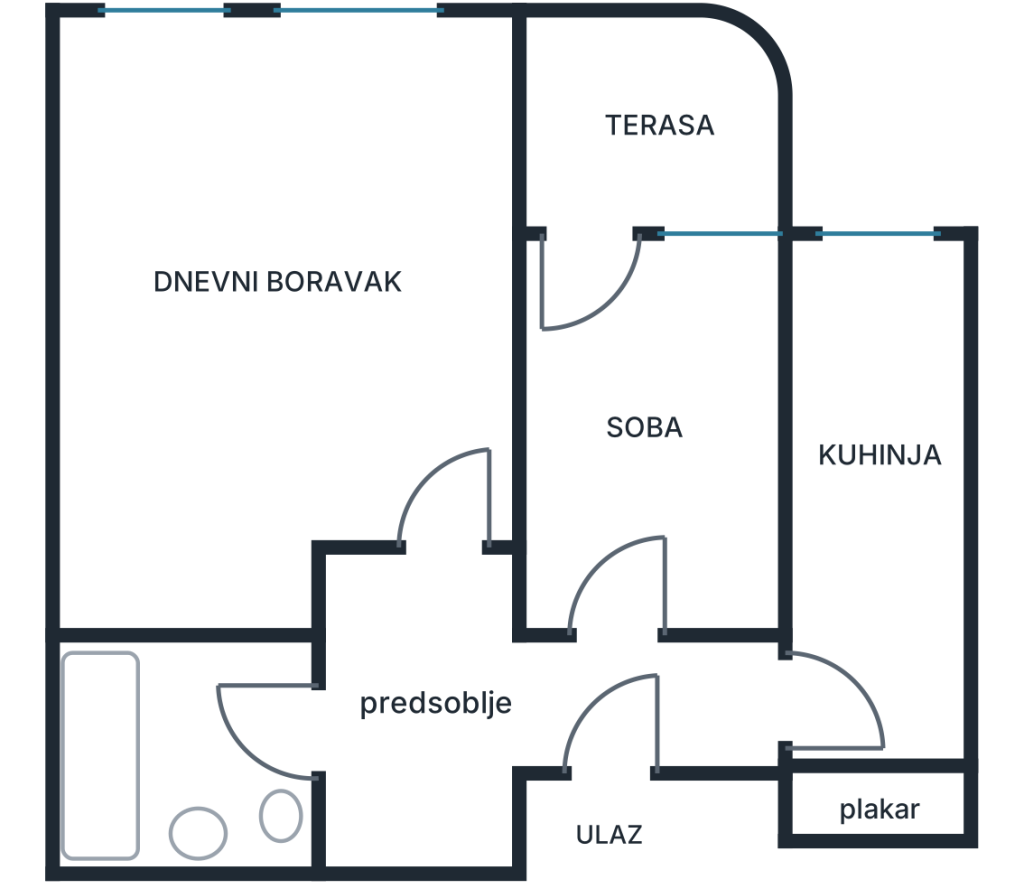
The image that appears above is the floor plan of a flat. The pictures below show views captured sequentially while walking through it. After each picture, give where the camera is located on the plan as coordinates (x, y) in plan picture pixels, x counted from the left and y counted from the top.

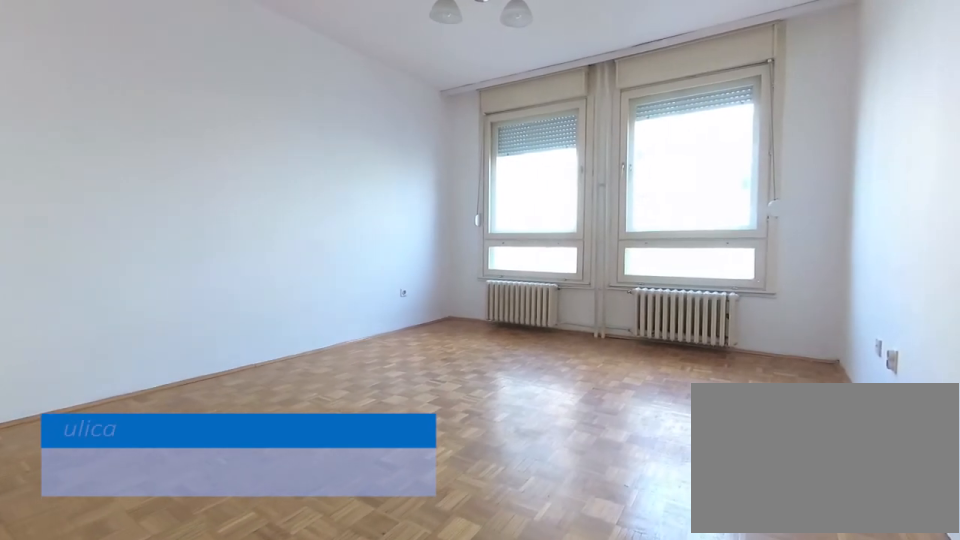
(441, 543)
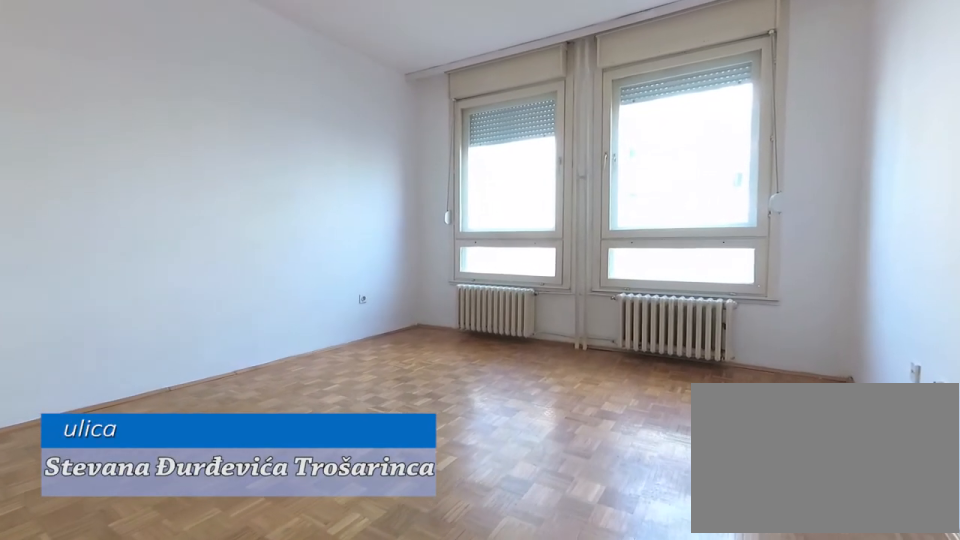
(443, 494)
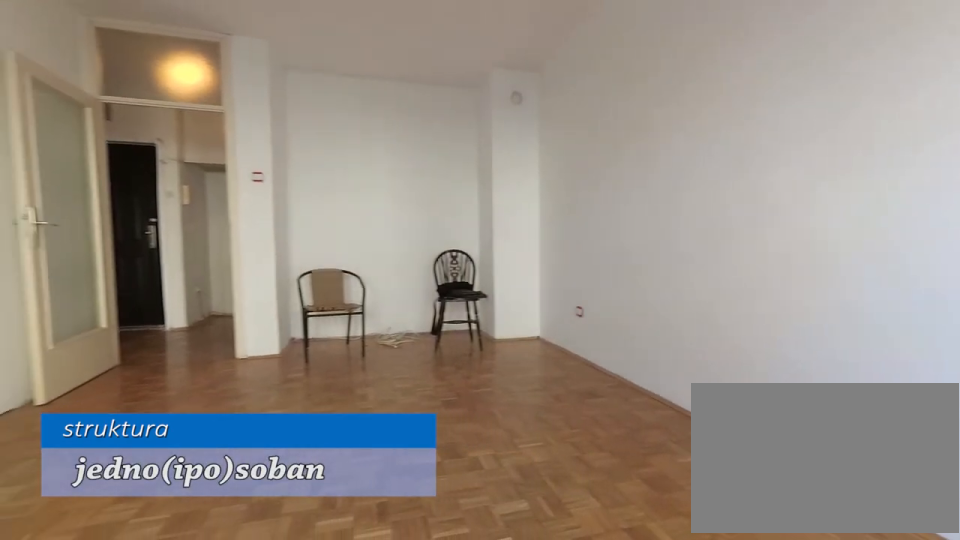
(266, 67)
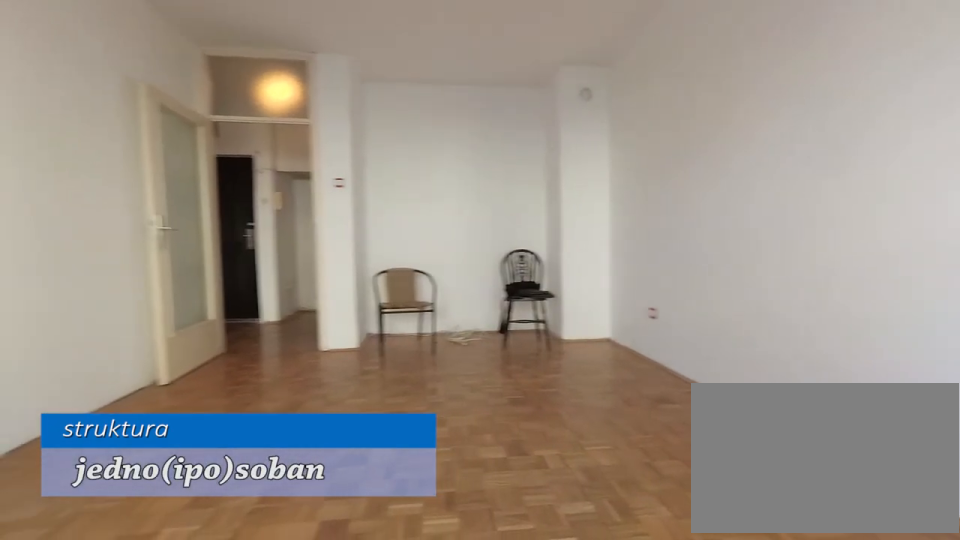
(267, 61)
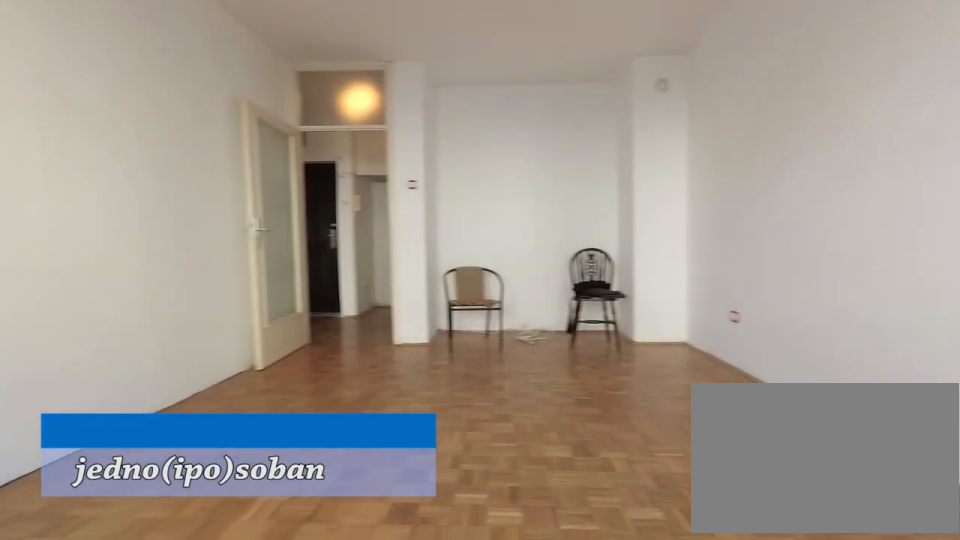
(269, 59)
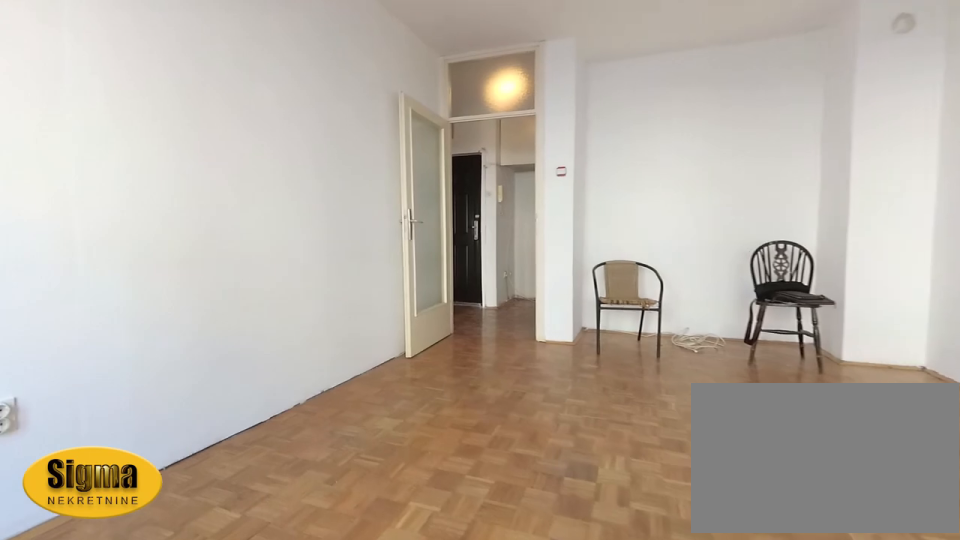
(280, 112)
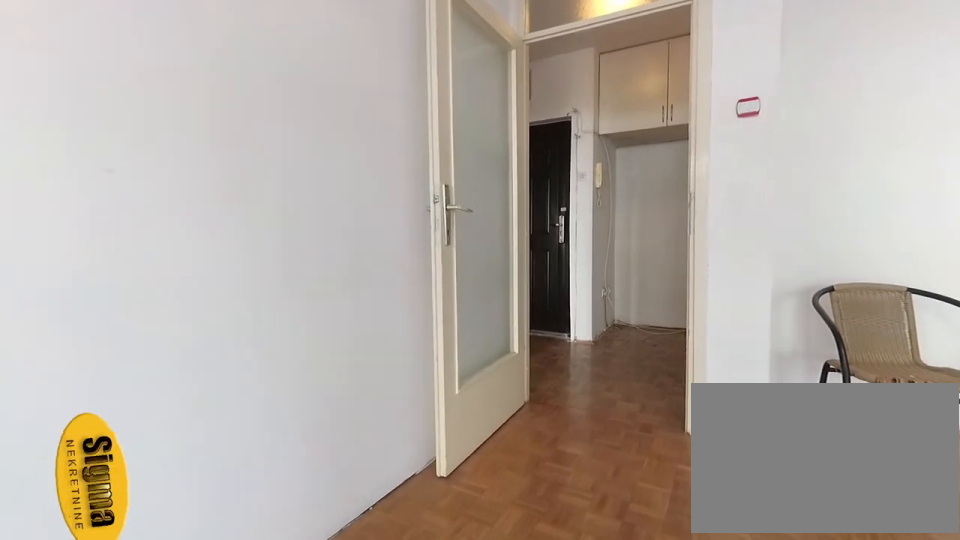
(349, 319)
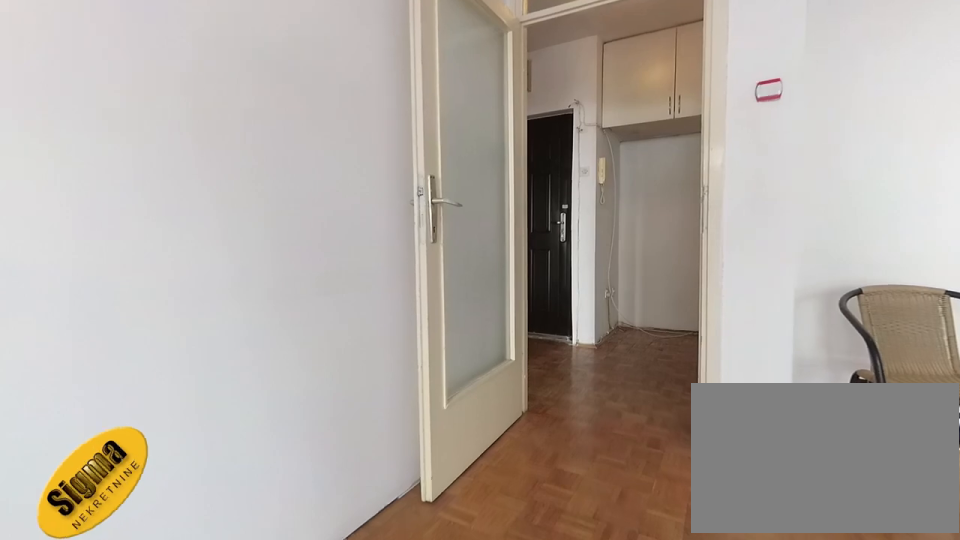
(367, 337)
